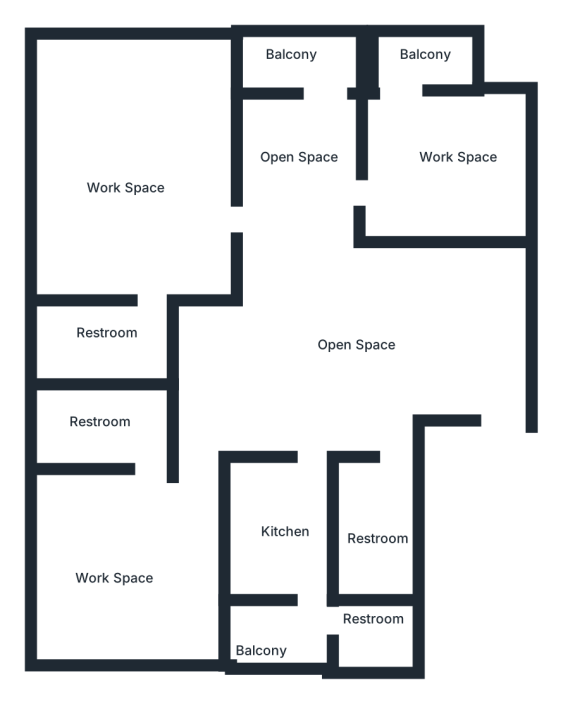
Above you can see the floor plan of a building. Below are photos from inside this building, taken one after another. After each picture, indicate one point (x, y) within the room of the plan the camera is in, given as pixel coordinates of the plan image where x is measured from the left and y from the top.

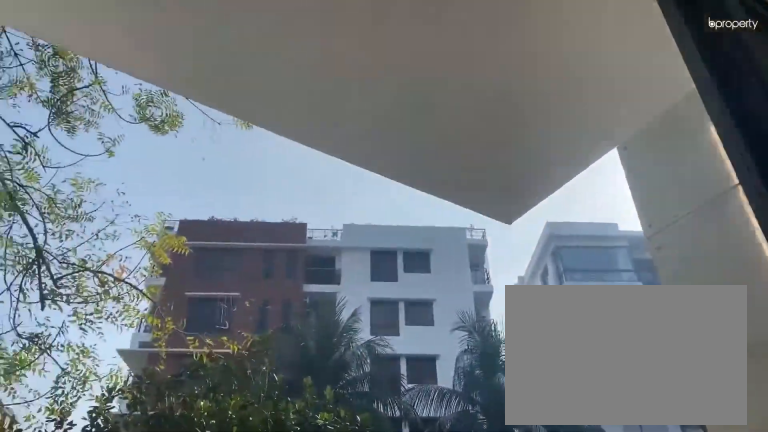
(416, 53)
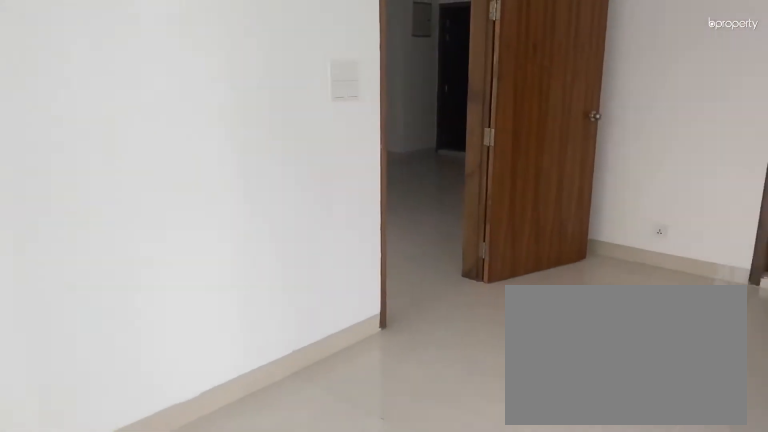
(138, 157)
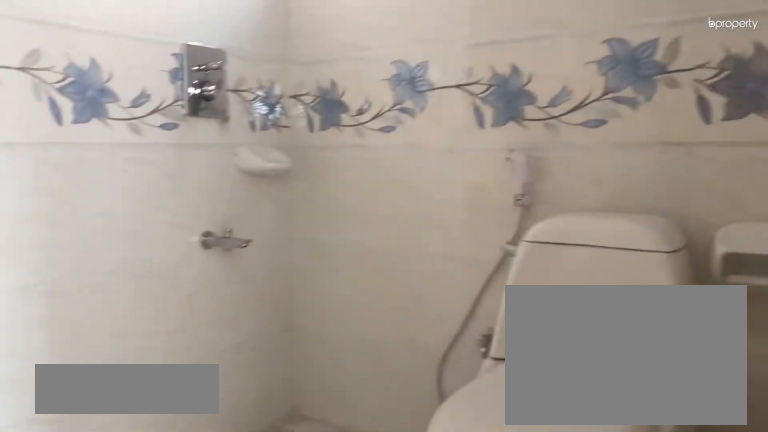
(112, 340)
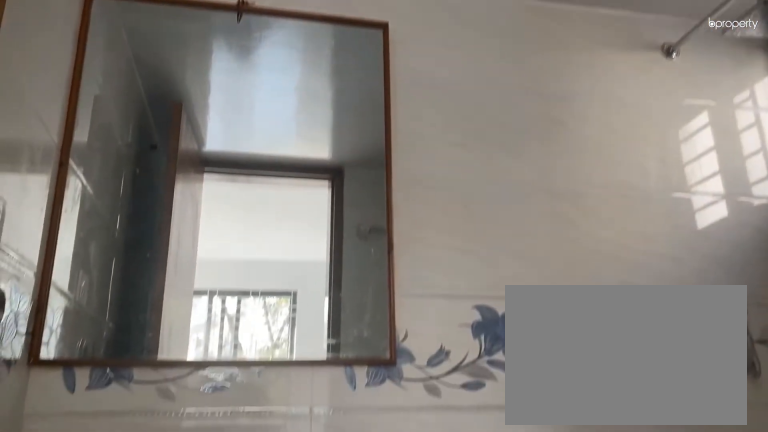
(112, 340)
